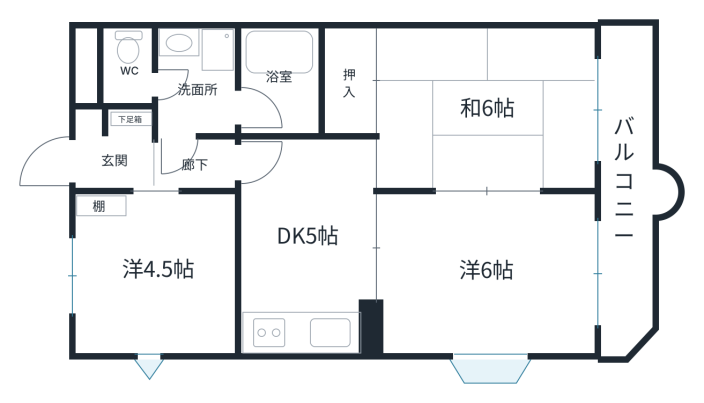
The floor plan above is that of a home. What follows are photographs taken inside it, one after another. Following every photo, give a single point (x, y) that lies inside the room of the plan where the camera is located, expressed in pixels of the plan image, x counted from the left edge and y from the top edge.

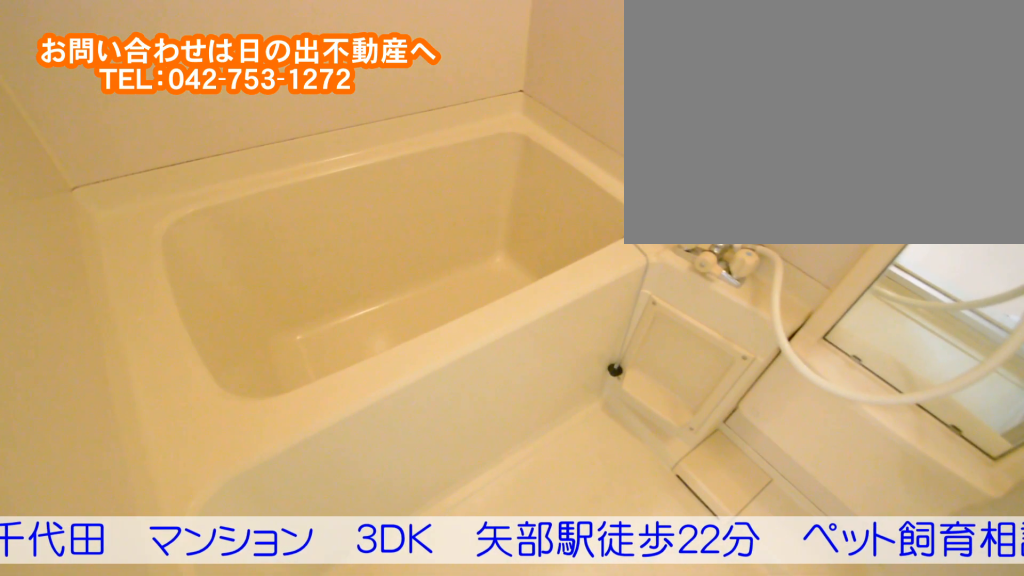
(283, 104)
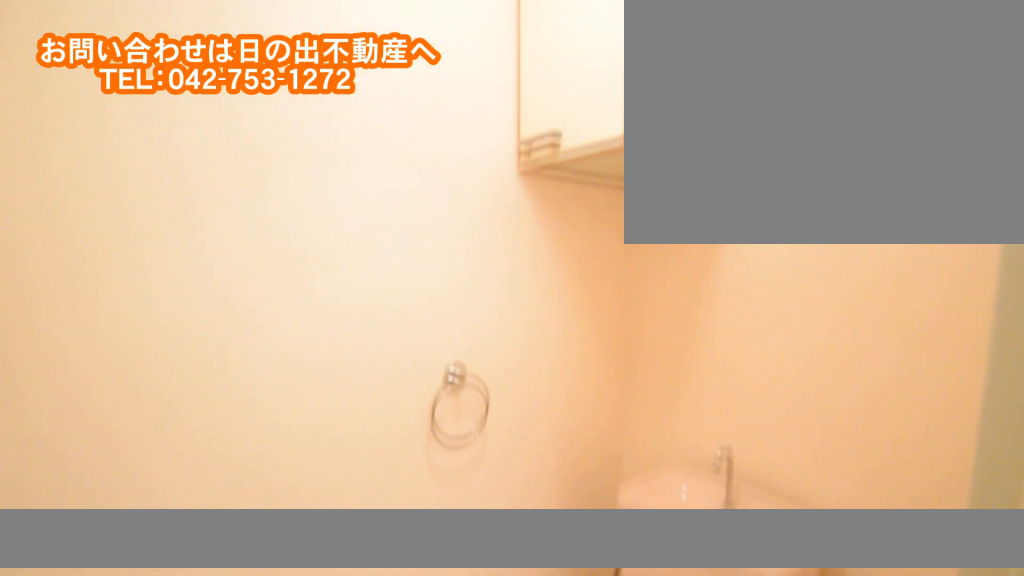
(127, 67)
